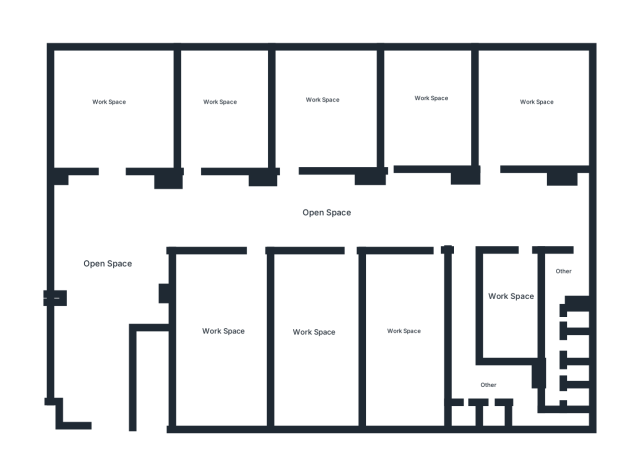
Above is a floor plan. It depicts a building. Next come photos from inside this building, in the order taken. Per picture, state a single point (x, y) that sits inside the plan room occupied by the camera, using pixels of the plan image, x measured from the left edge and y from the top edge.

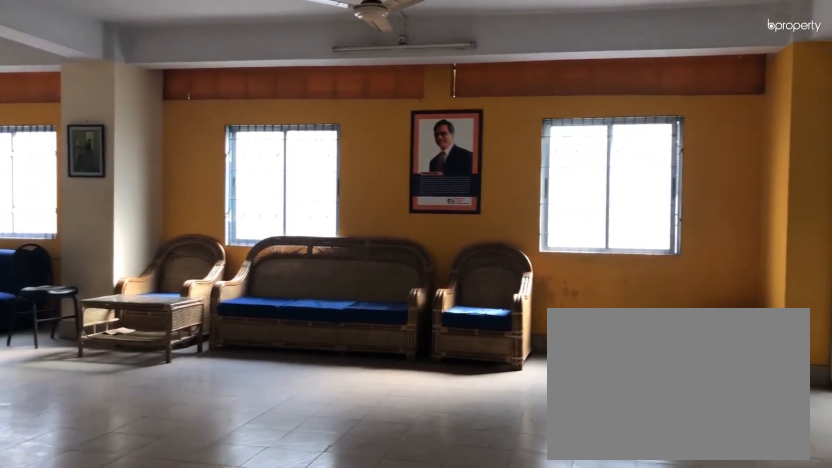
(111, 228)
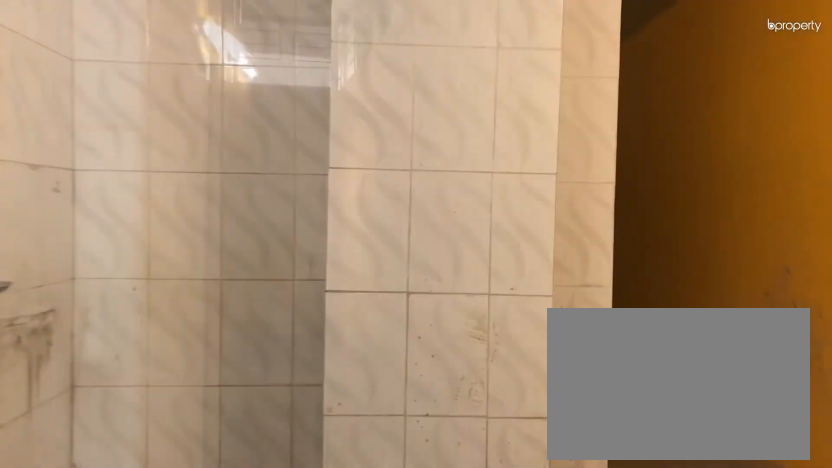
(564, 273)
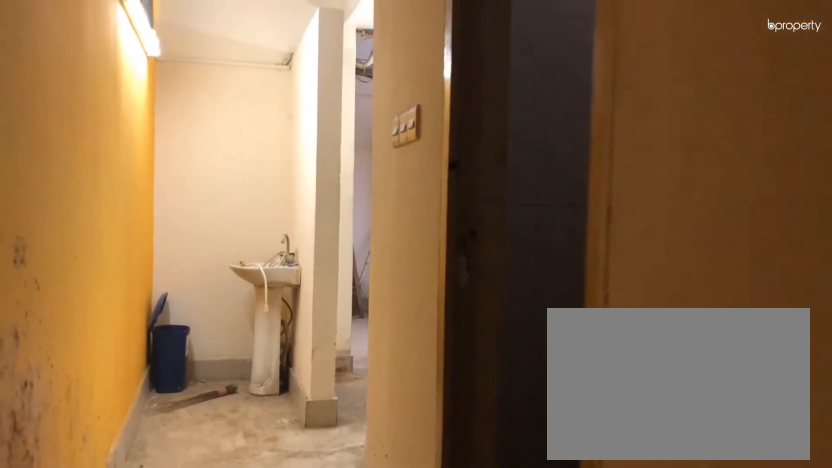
(553, 355)
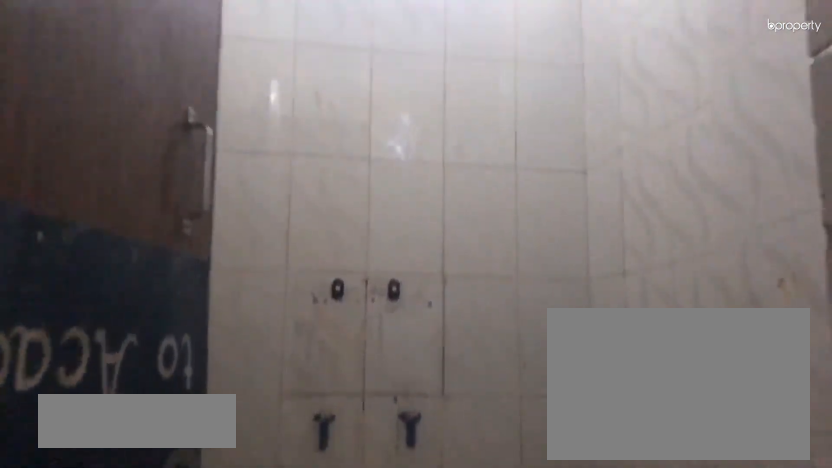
(576, 397)
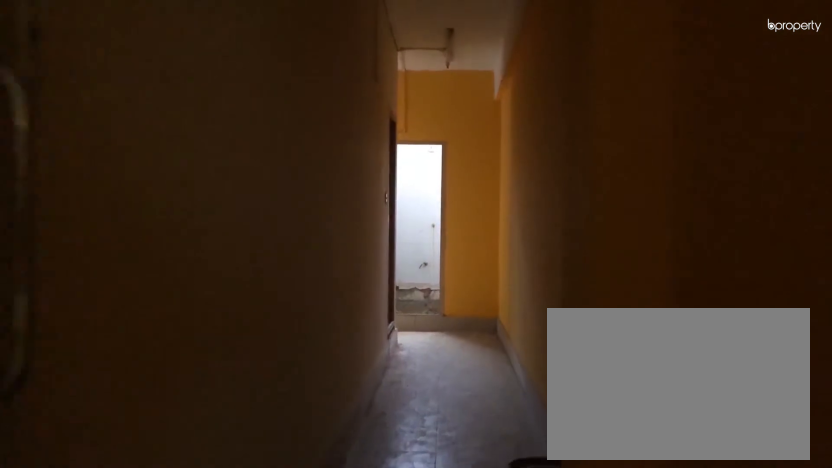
(464, 267)
